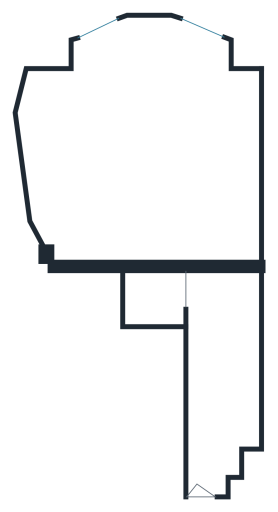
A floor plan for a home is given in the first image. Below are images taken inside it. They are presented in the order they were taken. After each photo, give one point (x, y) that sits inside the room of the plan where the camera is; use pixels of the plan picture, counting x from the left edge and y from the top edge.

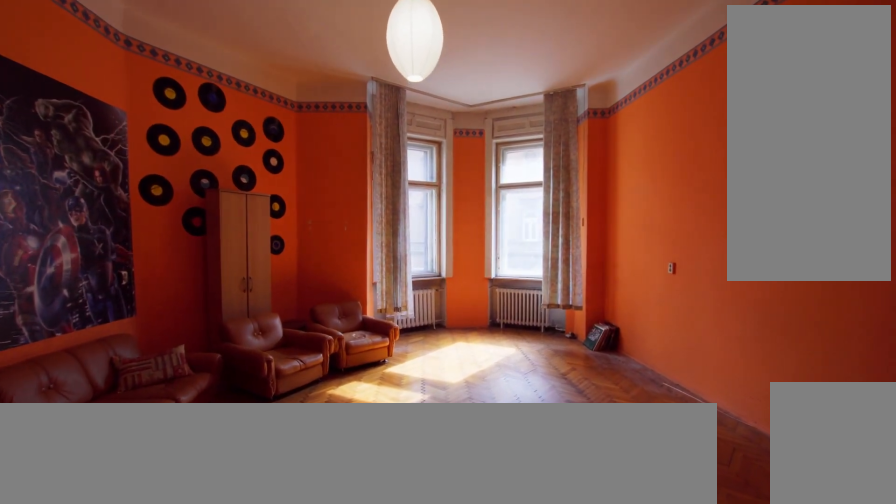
(144, 140)
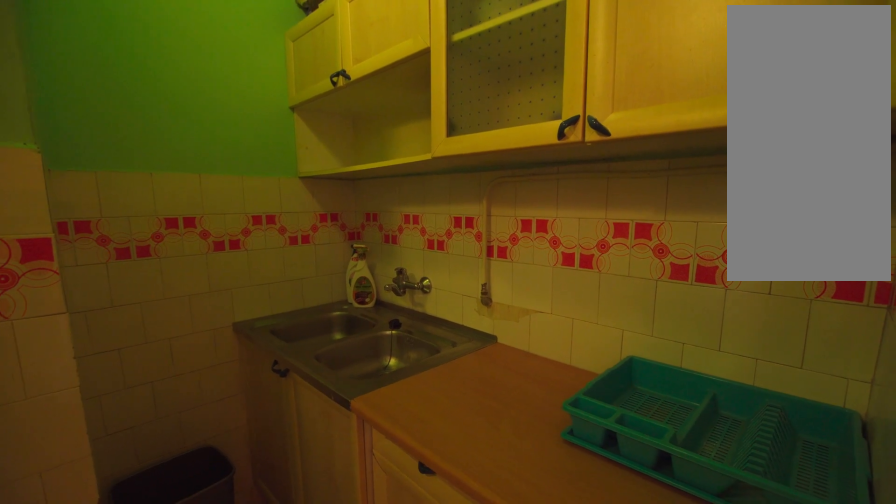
(153, 297)
